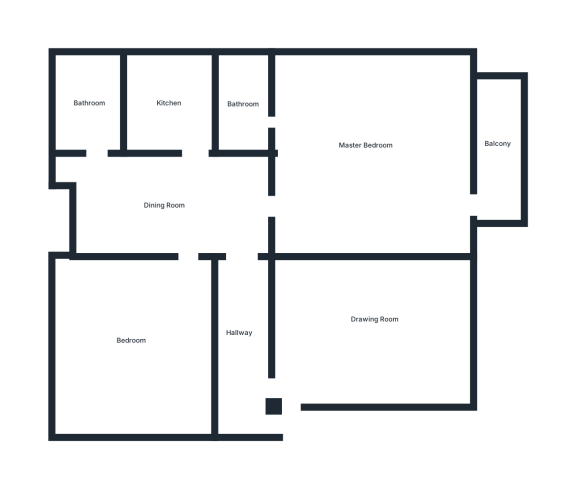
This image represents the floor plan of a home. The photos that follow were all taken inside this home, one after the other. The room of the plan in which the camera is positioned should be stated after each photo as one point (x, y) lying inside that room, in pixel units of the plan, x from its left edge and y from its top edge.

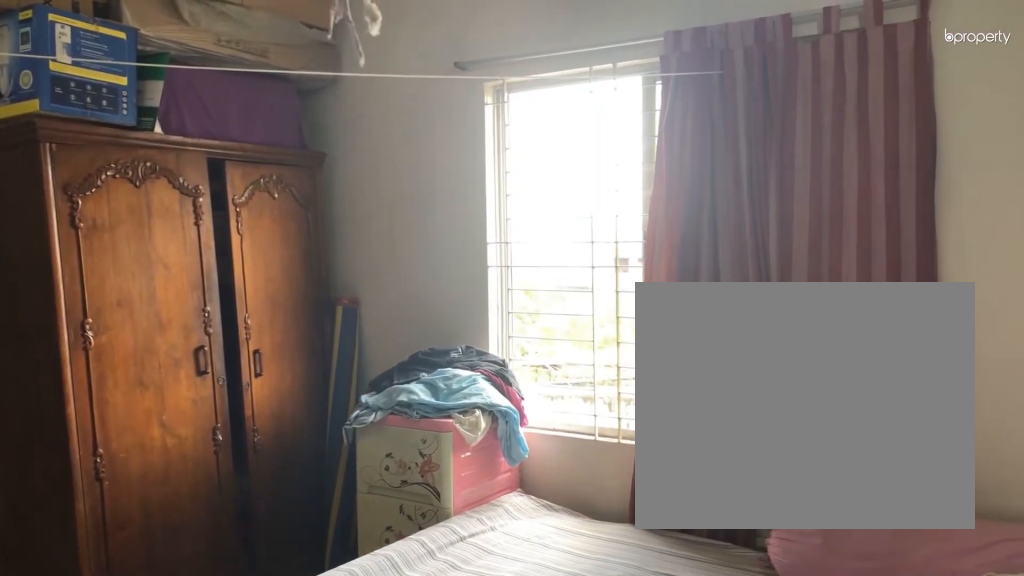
(365, 143)
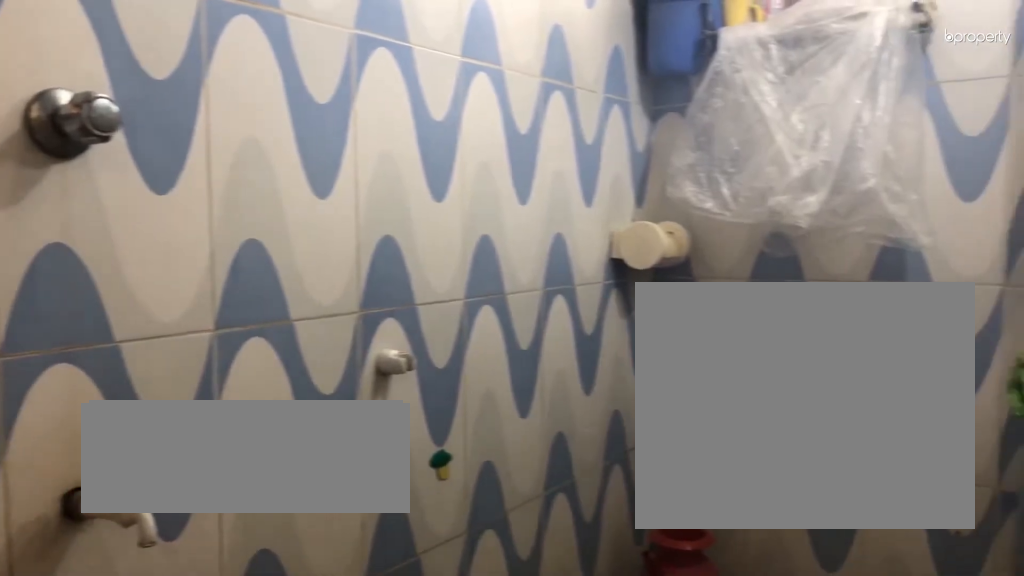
(244, 102)
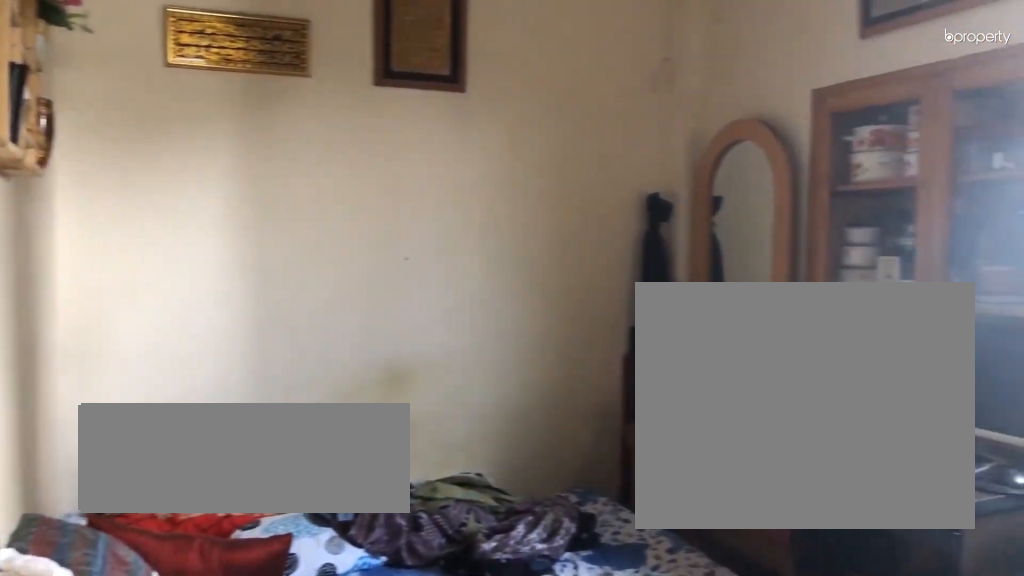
(131, 340)
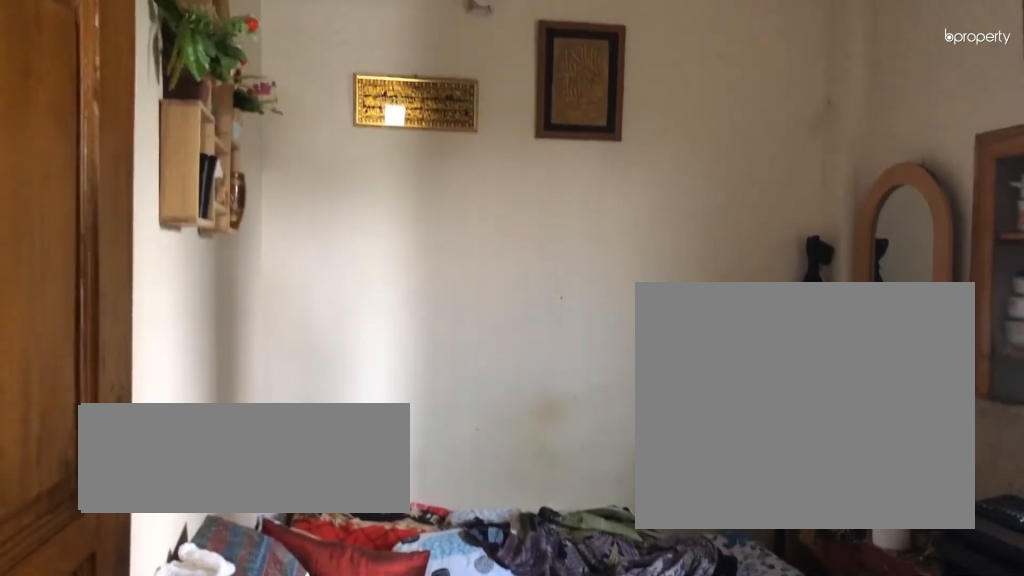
(131, 340)
